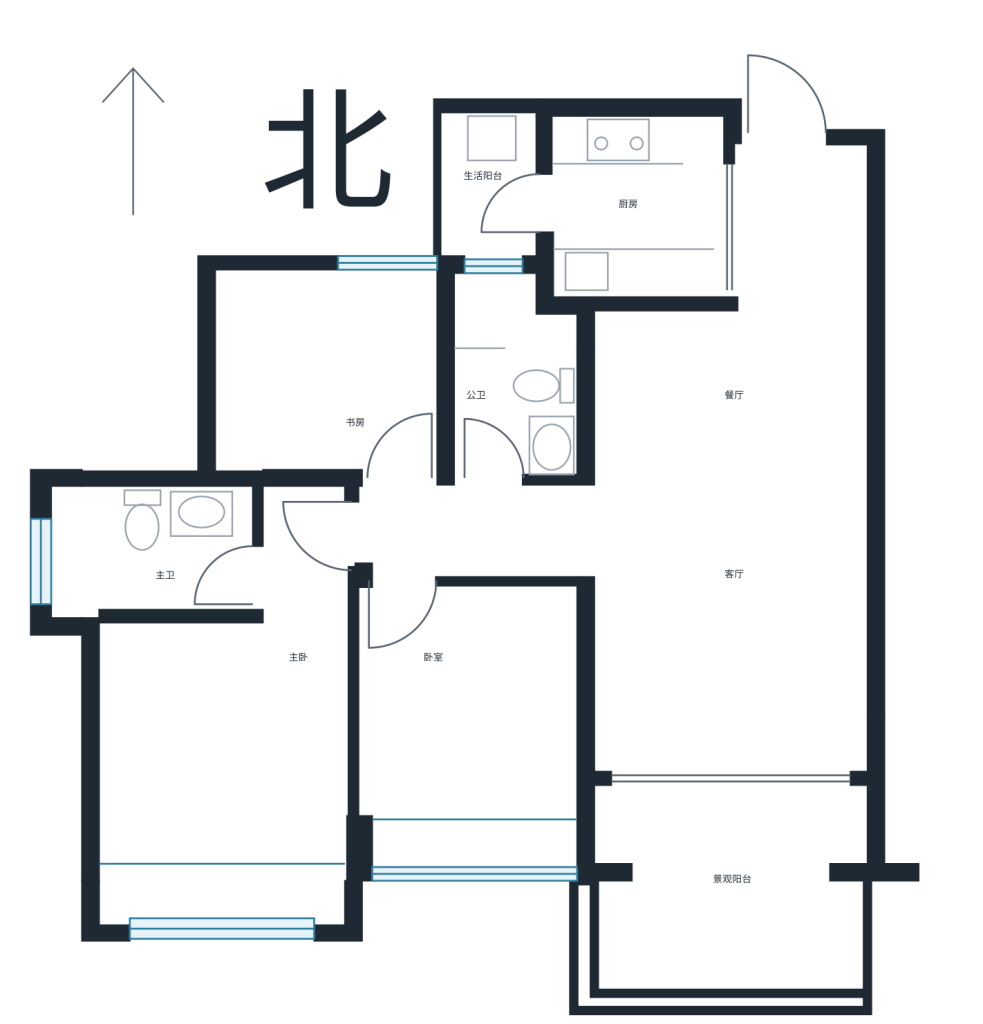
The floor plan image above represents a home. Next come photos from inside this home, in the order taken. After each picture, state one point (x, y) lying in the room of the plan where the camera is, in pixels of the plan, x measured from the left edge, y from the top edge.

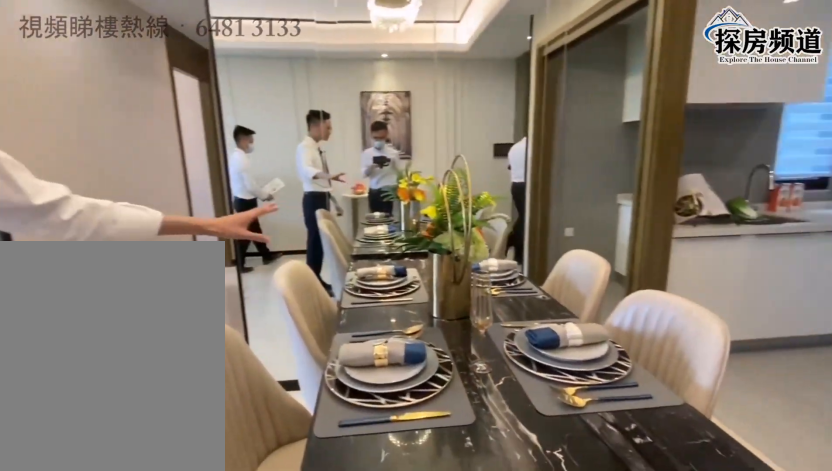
(666, 419)
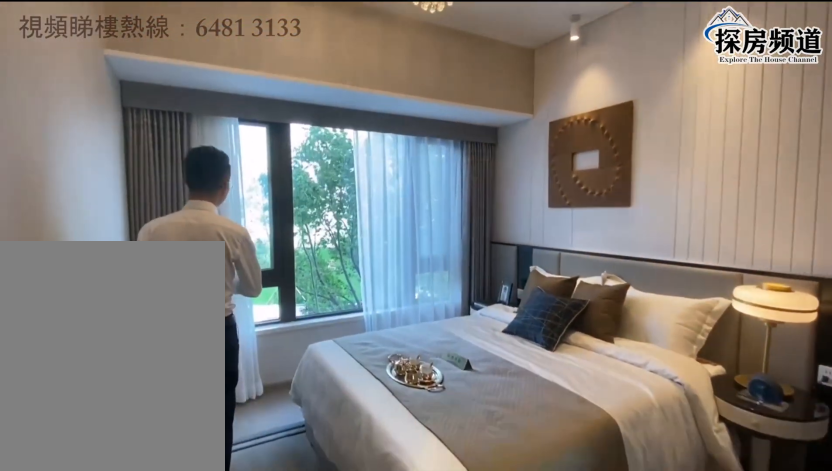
(202, 780)
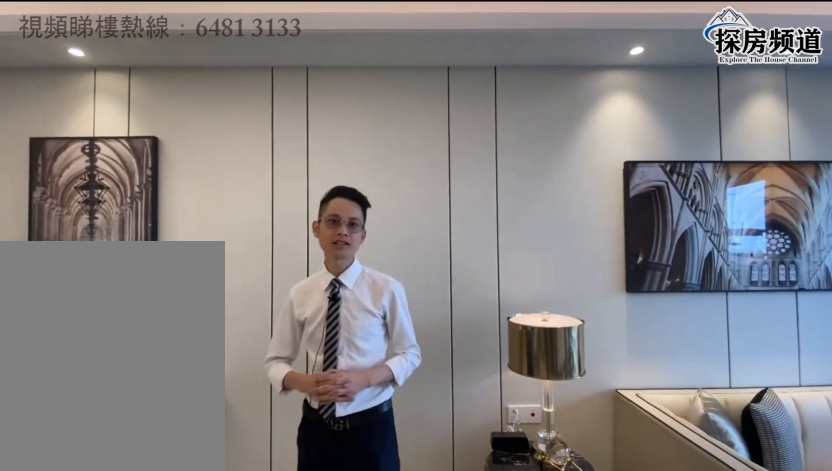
(757, 493)
